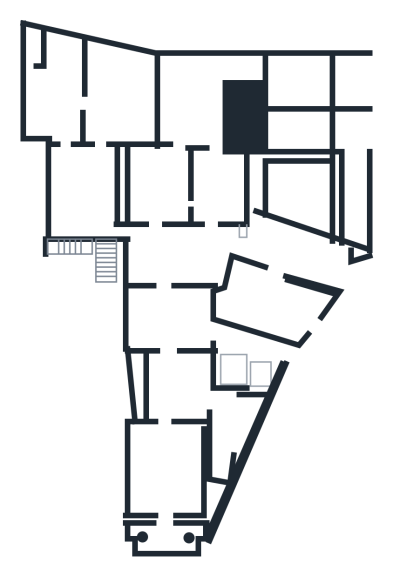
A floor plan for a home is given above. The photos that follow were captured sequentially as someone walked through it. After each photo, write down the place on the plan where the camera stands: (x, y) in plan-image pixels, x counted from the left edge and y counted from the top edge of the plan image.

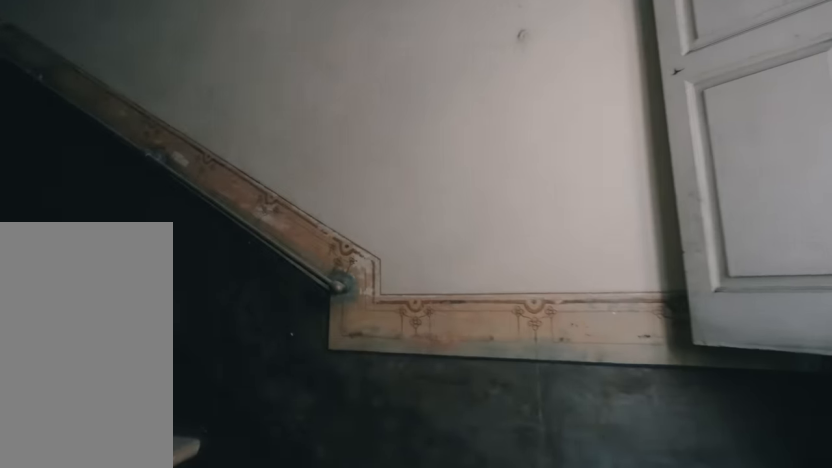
(248, 363)
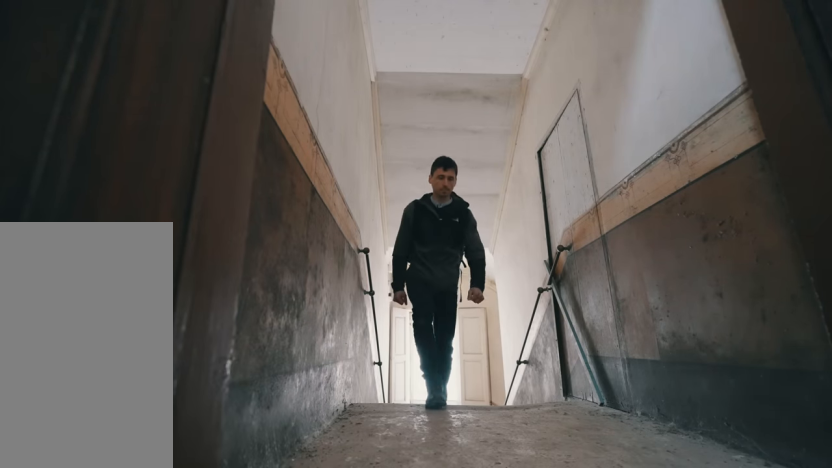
(248, 363)
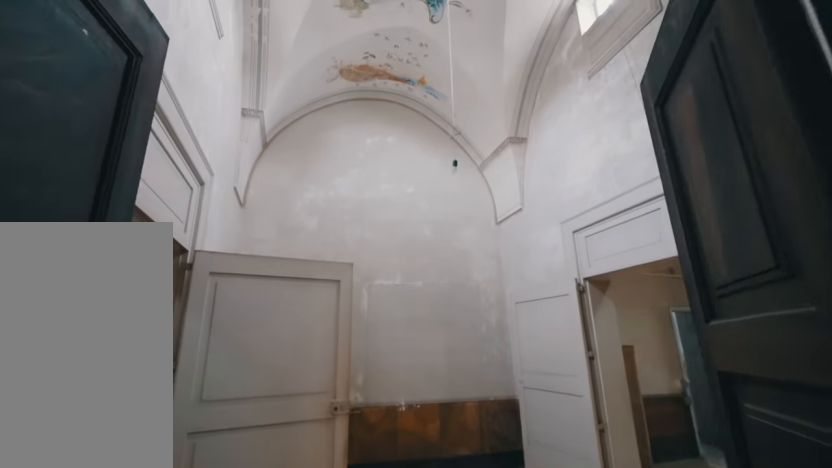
(211, 343)
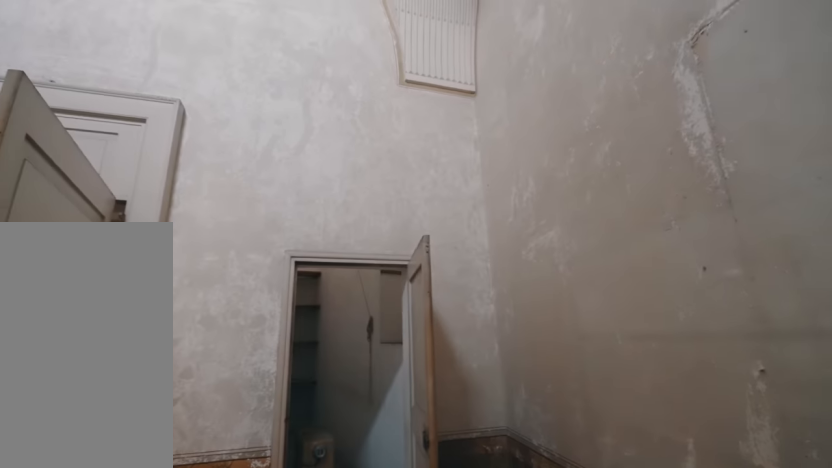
(165, 320)
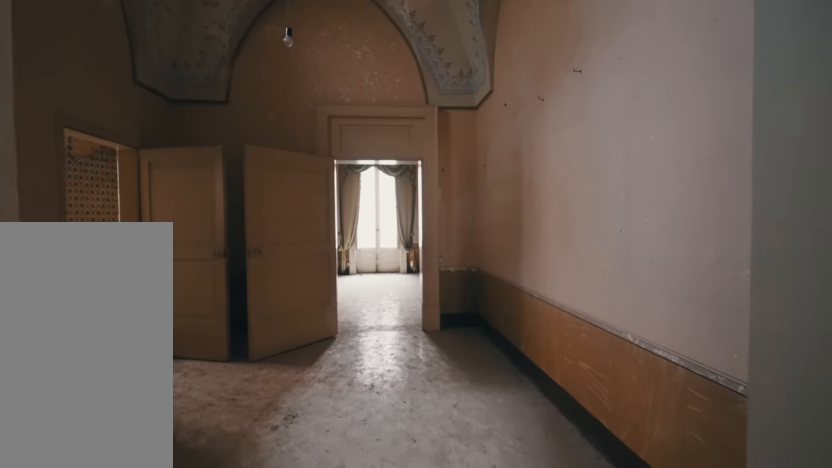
(167, 346)
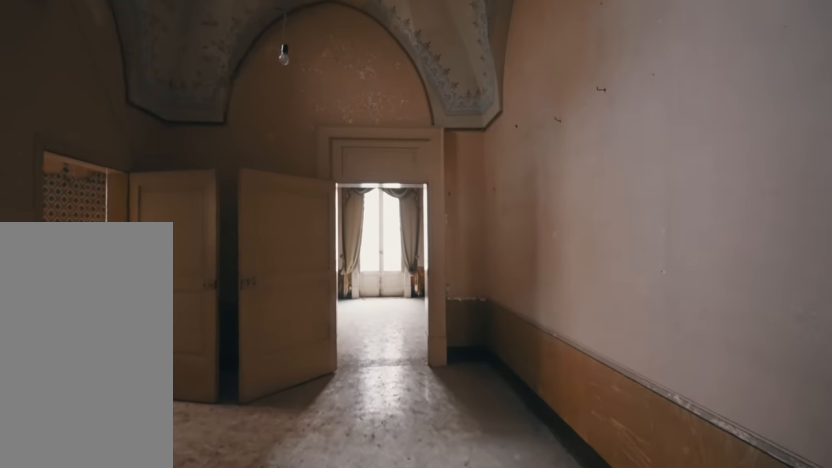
(170, 370)
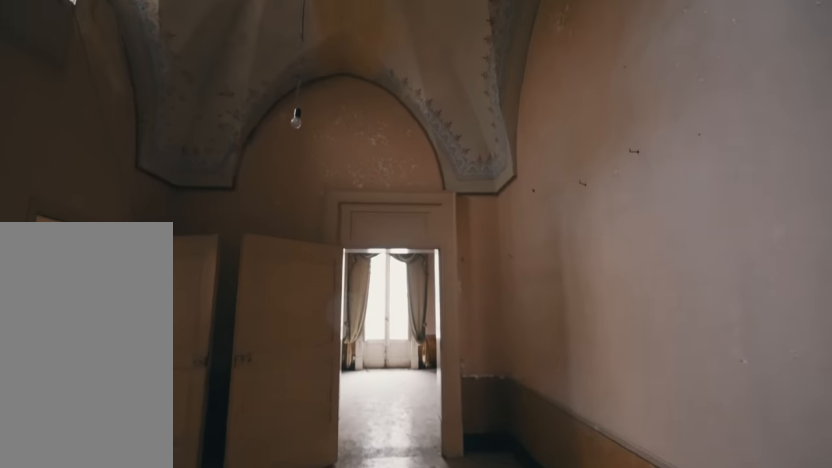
(171, 388)
